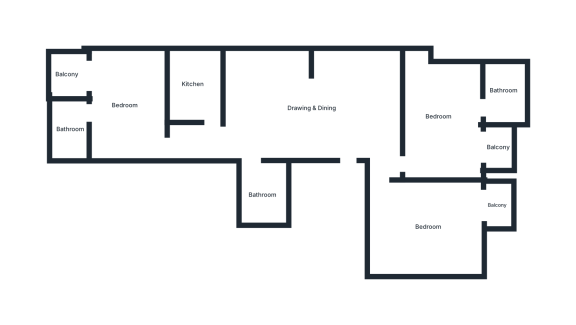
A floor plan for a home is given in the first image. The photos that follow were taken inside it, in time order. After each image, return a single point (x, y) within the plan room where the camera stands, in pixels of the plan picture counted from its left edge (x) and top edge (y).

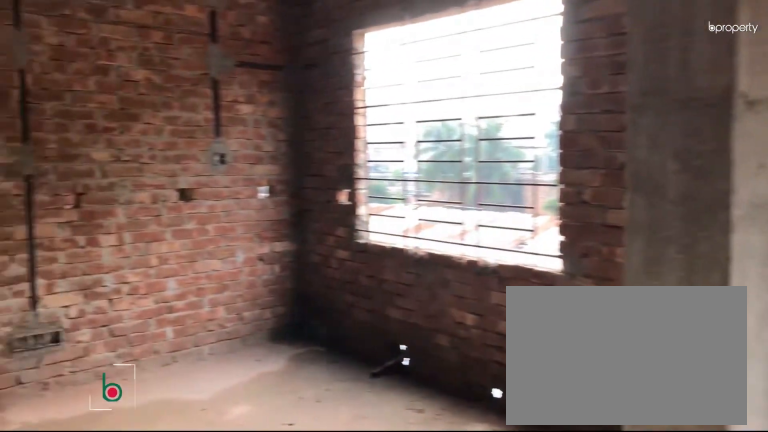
(311, 108)
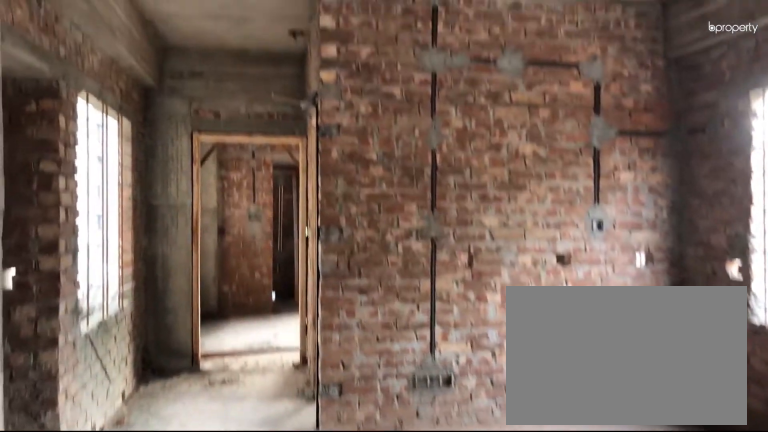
(309, 106)
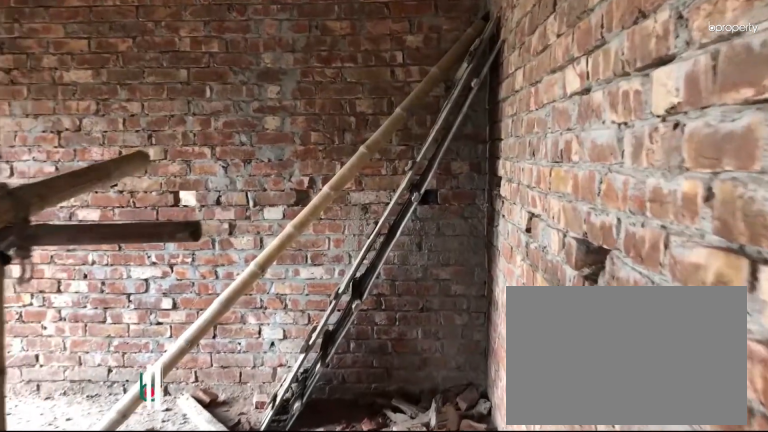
(426, 227)
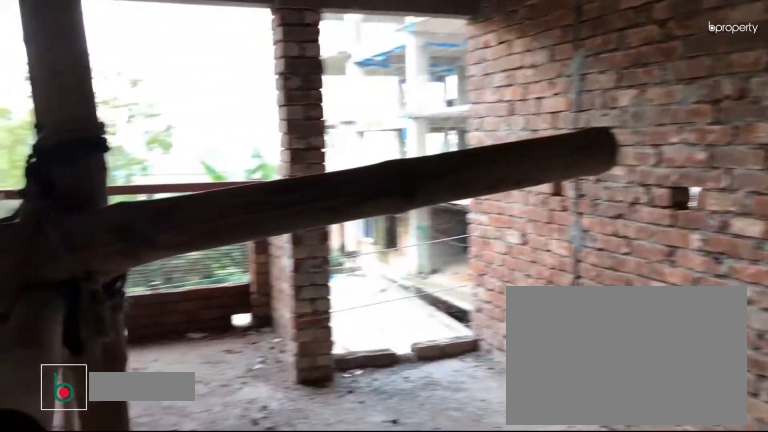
(426, 227)
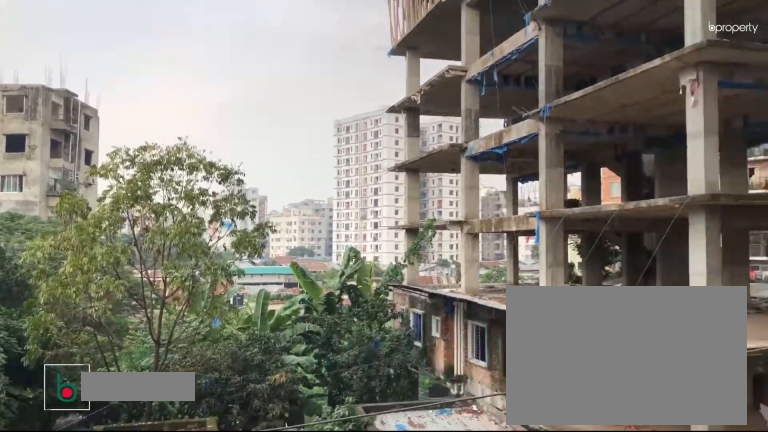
(496, 205)
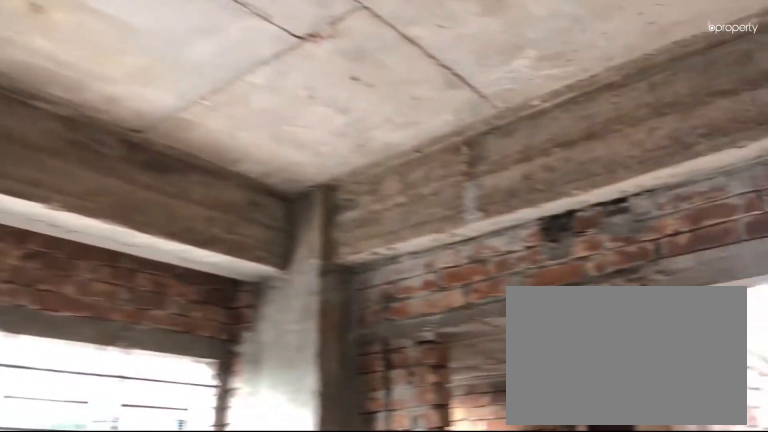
(437, 113)
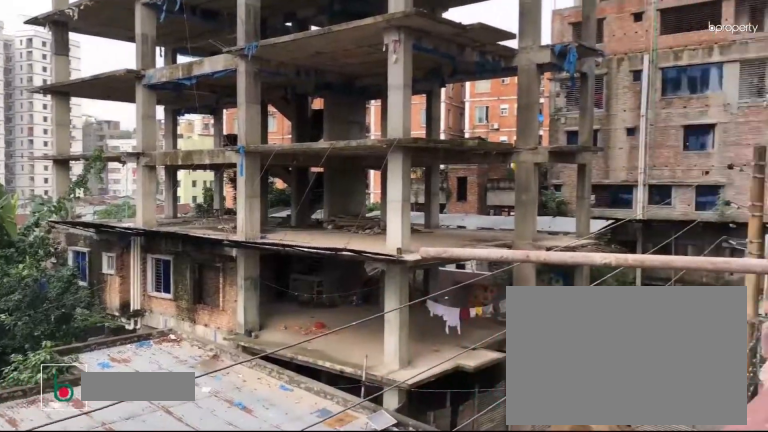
(498, 146)
